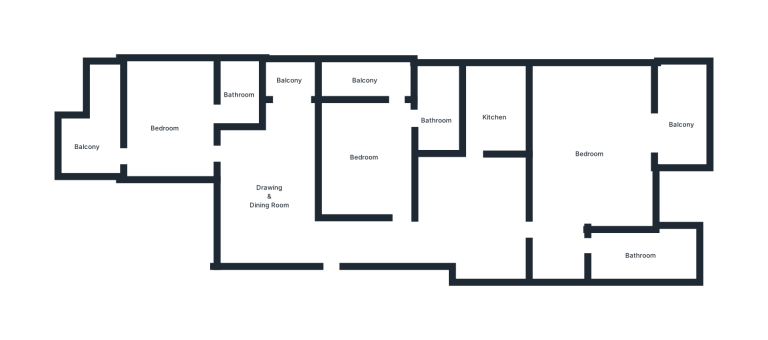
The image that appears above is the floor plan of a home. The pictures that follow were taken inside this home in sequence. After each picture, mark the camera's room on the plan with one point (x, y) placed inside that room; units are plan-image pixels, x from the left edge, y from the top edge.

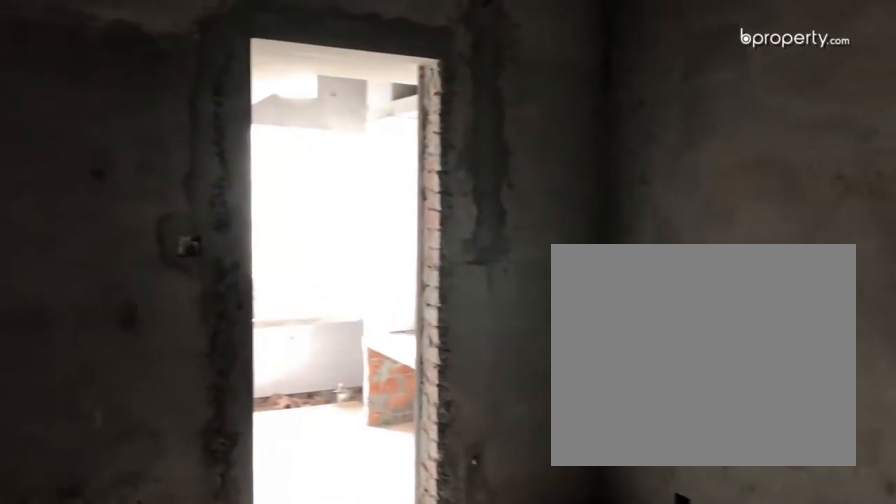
(477, 225)
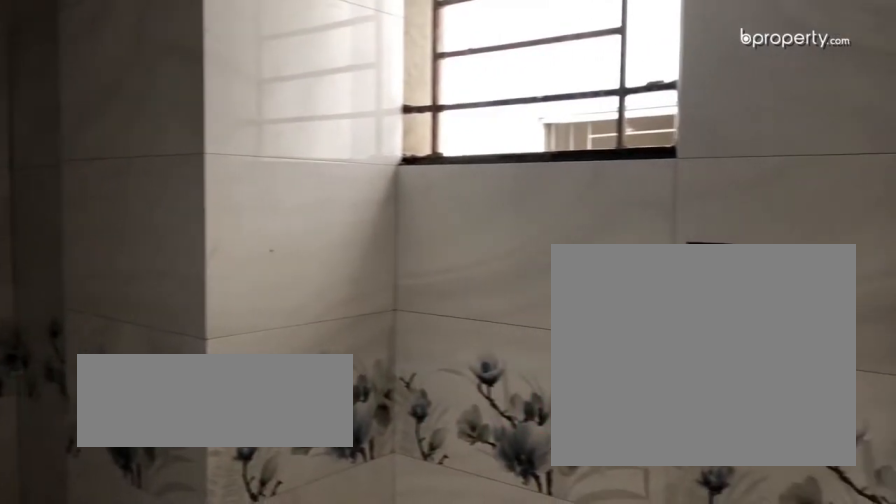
(639, 256)
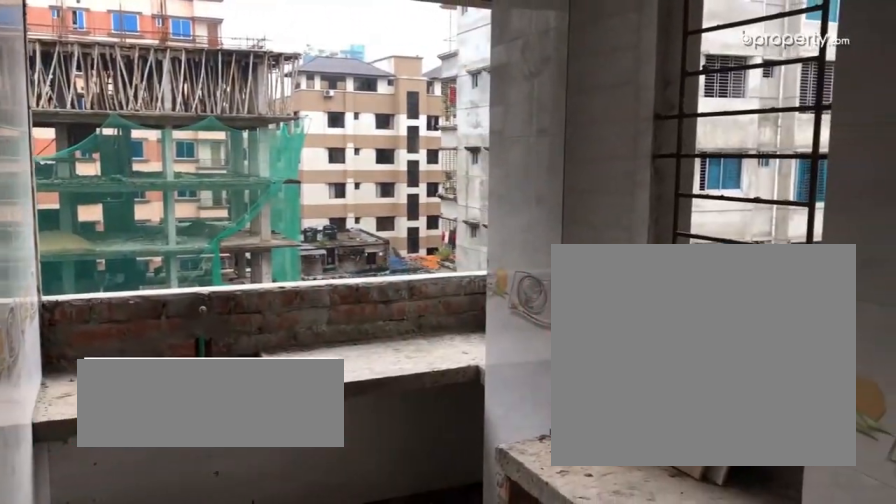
(494, 118)
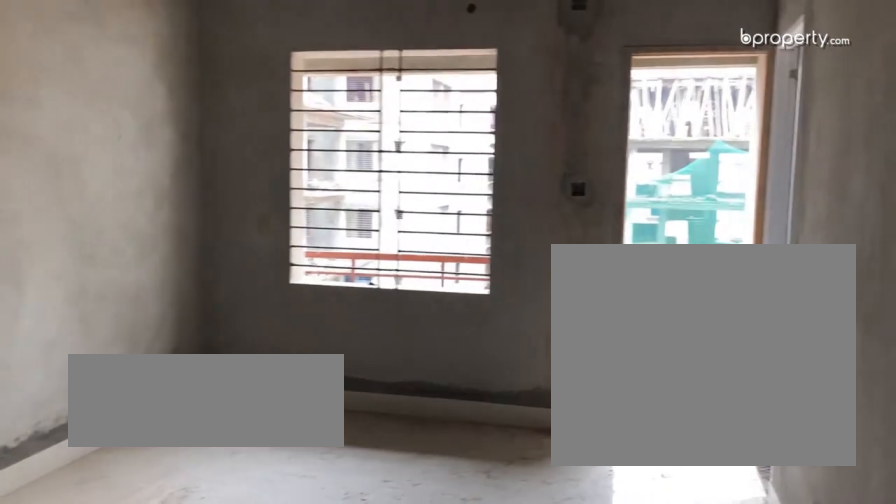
(367, 158)
